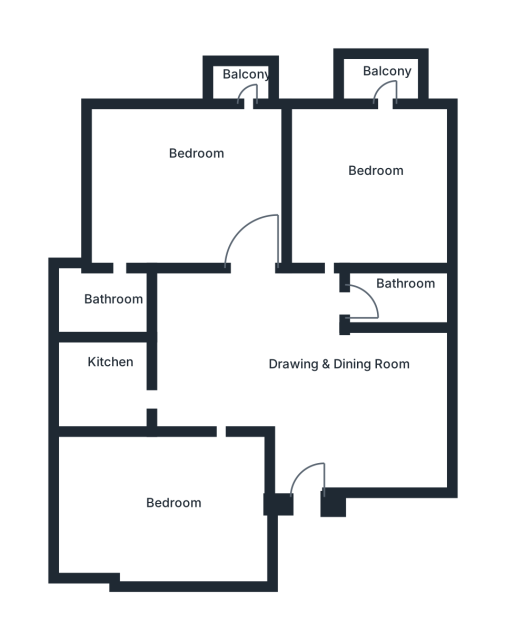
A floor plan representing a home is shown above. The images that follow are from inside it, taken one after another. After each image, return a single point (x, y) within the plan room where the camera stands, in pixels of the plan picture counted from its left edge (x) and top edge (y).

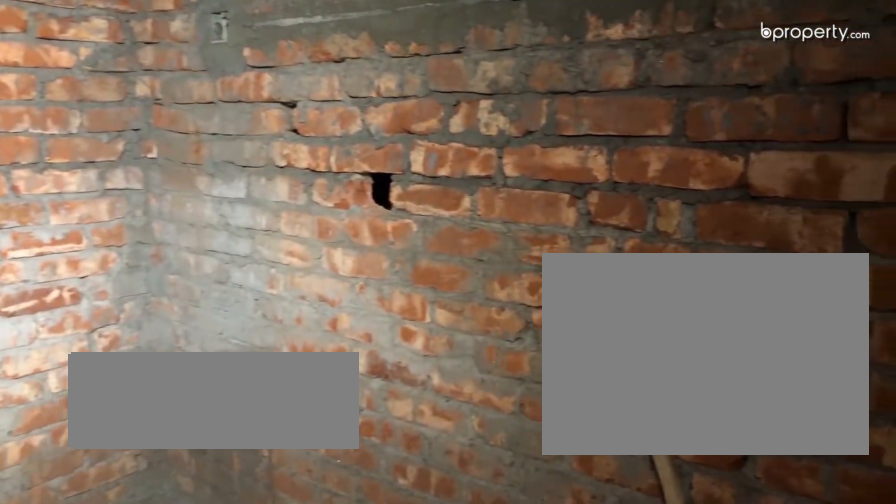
(110, 378)
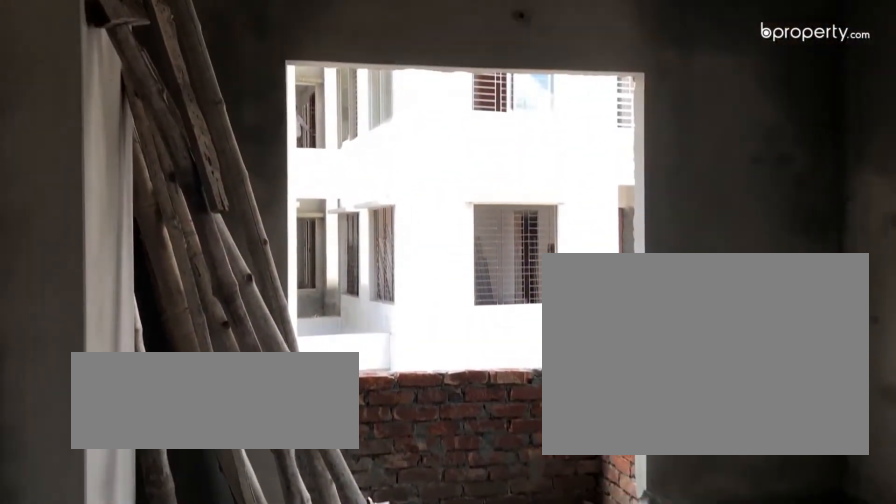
(367, 194)
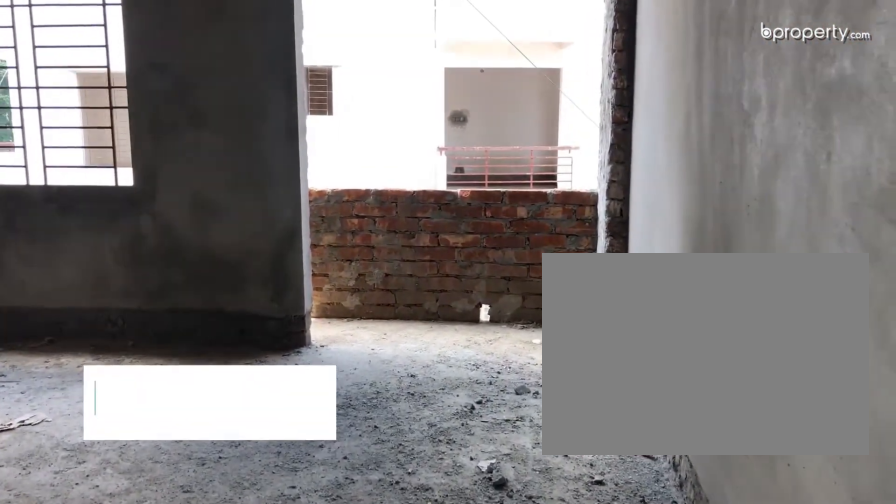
(188, 185)
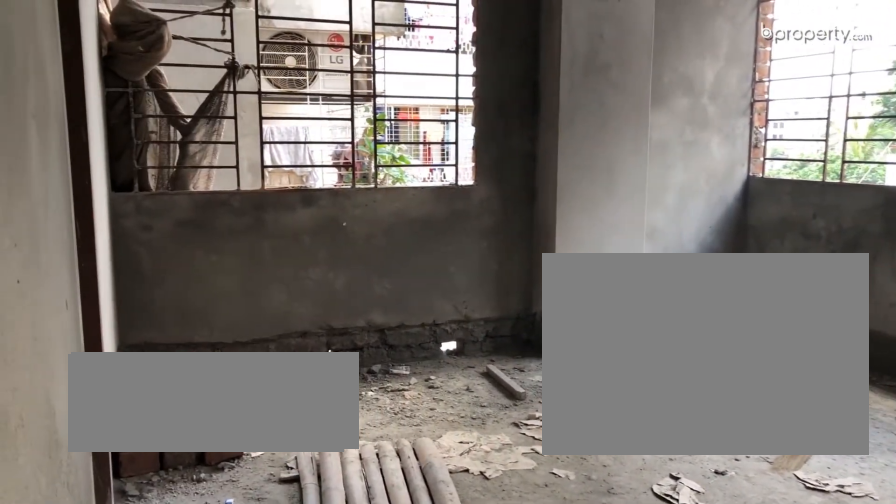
(188, 185)
